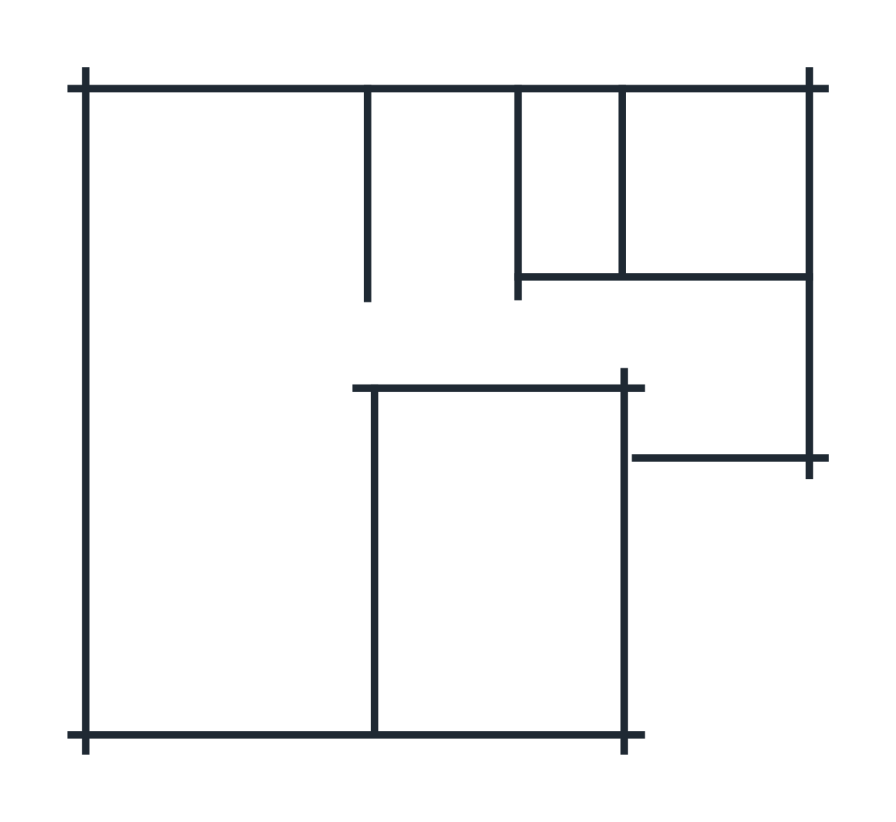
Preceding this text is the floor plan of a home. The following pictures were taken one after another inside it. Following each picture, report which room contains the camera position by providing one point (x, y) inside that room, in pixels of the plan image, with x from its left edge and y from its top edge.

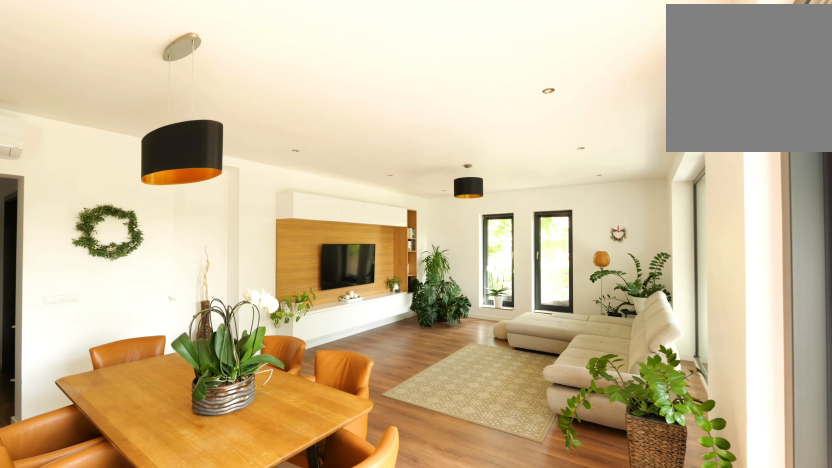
(218, 397)
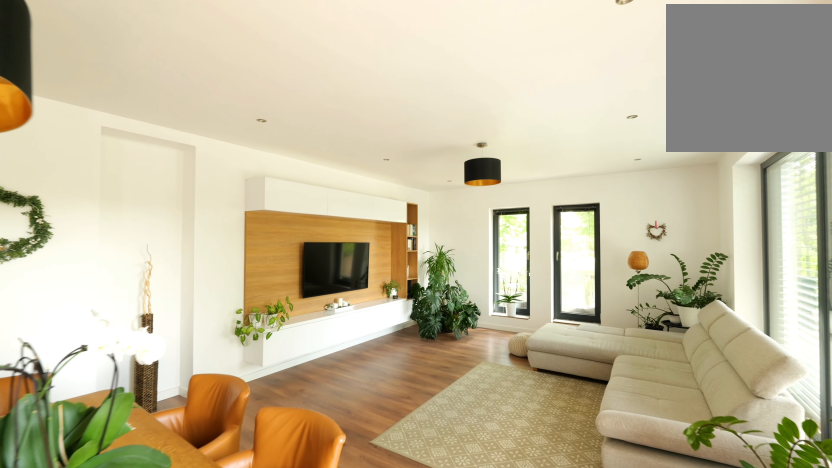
(218, 397)
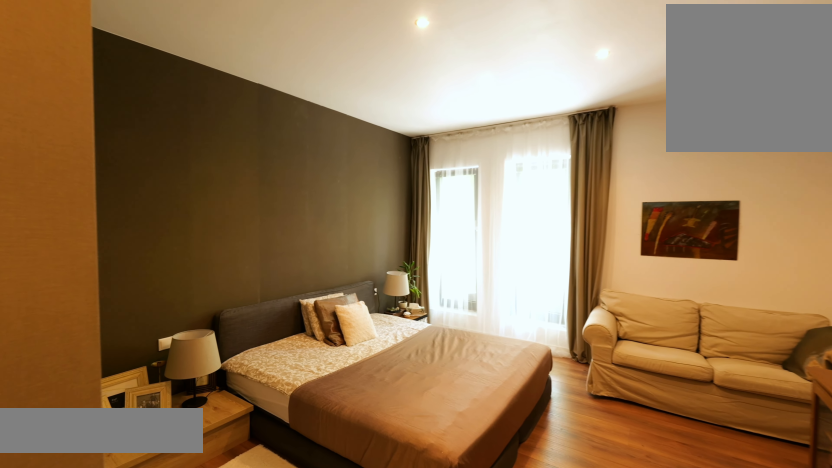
(506, 532)
